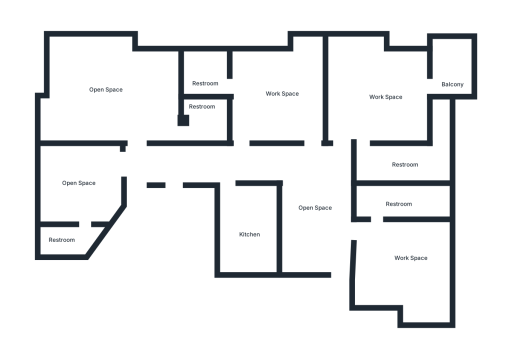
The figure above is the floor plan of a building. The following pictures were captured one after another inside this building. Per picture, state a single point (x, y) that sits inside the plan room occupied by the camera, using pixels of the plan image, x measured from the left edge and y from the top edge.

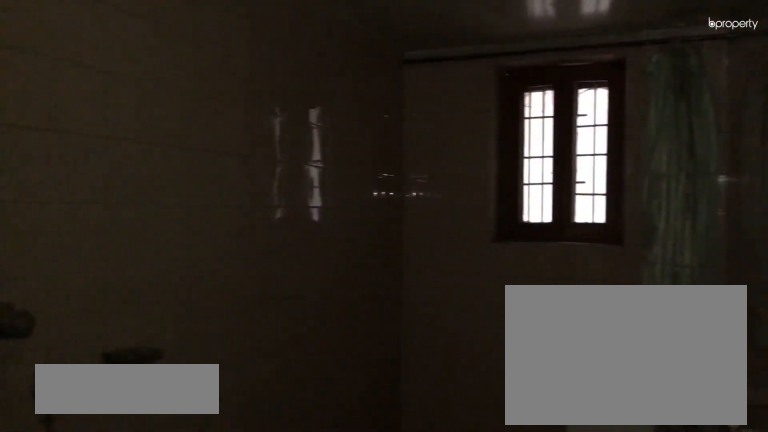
(406, 198)
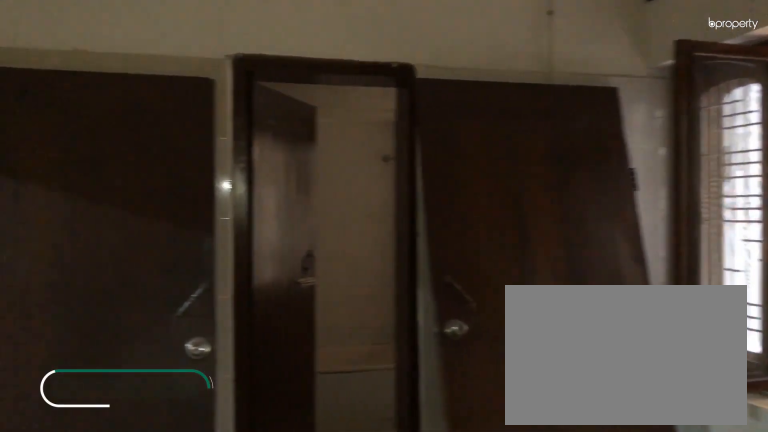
(265, 90)
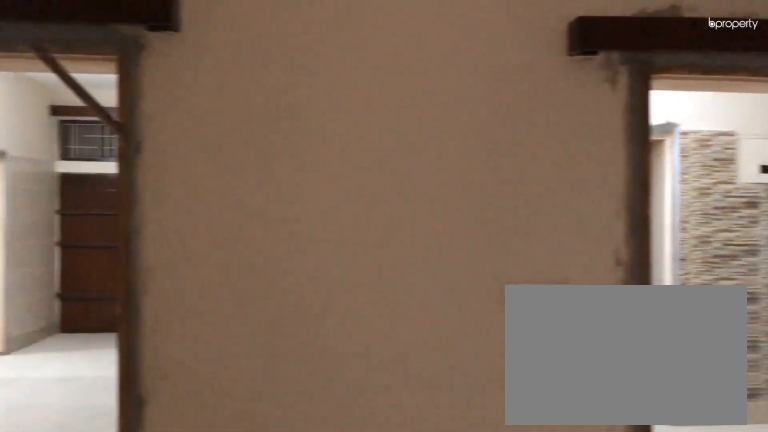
(265, 90)
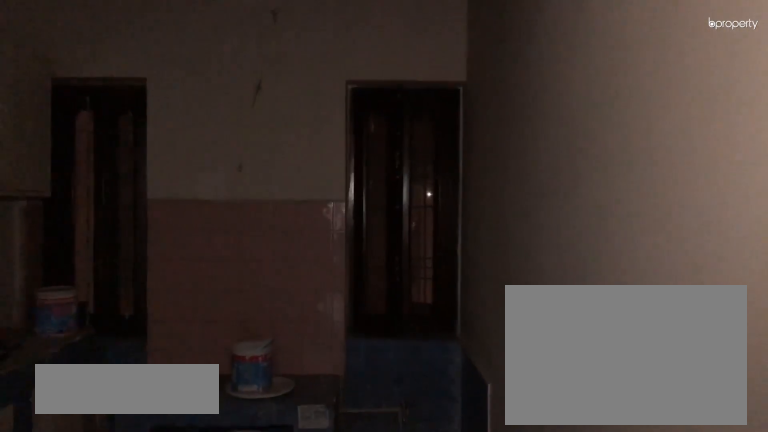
(250, 230)
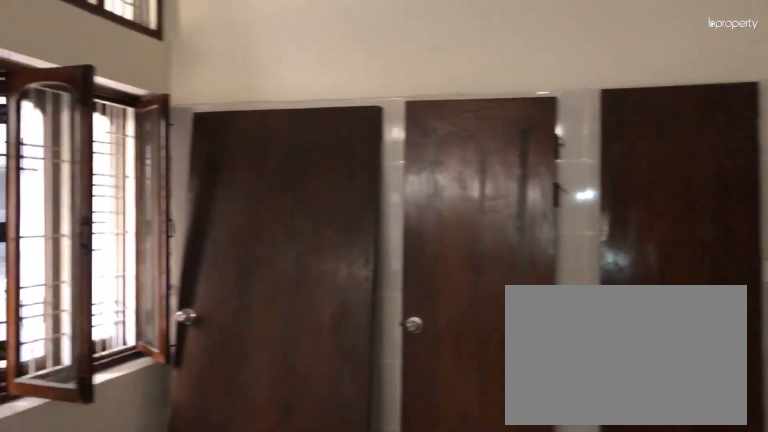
(117, 101)
